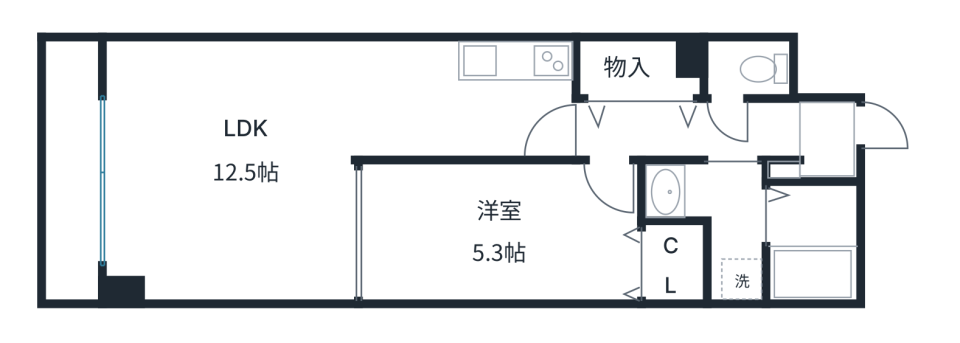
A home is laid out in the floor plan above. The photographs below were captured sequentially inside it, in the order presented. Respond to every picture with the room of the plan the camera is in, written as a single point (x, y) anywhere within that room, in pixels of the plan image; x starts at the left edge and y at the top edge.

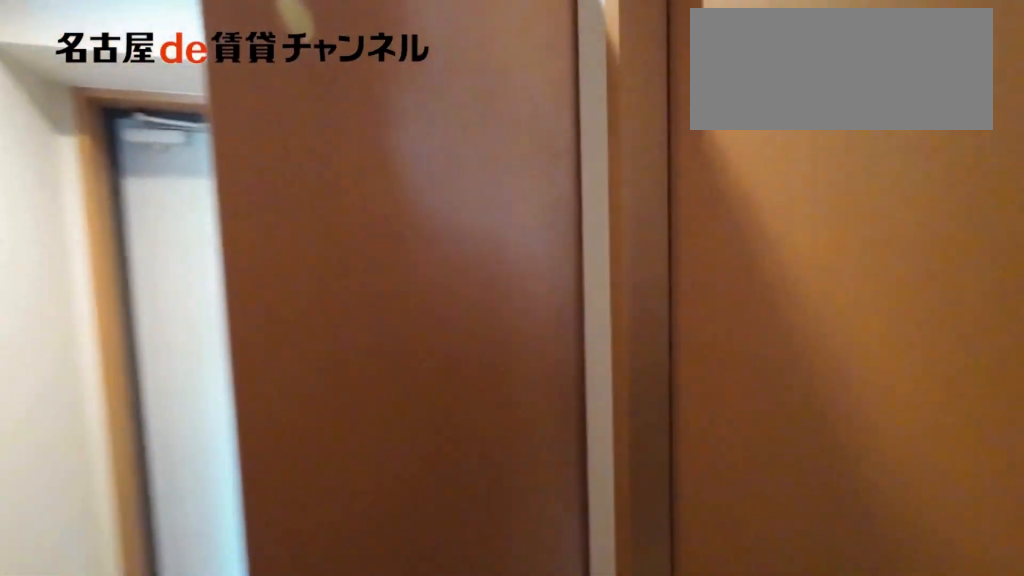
(690, 131)
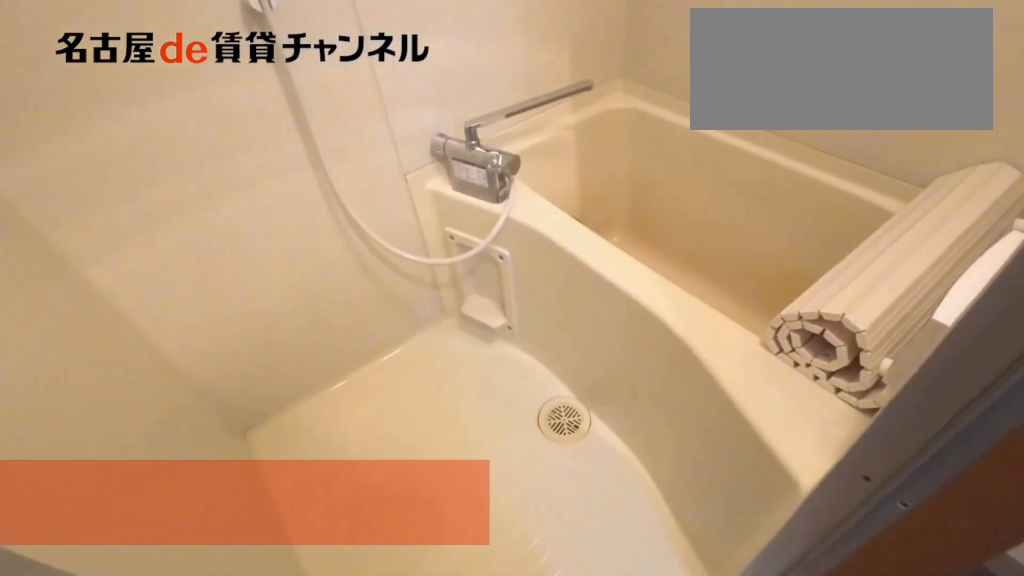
(812, 243)
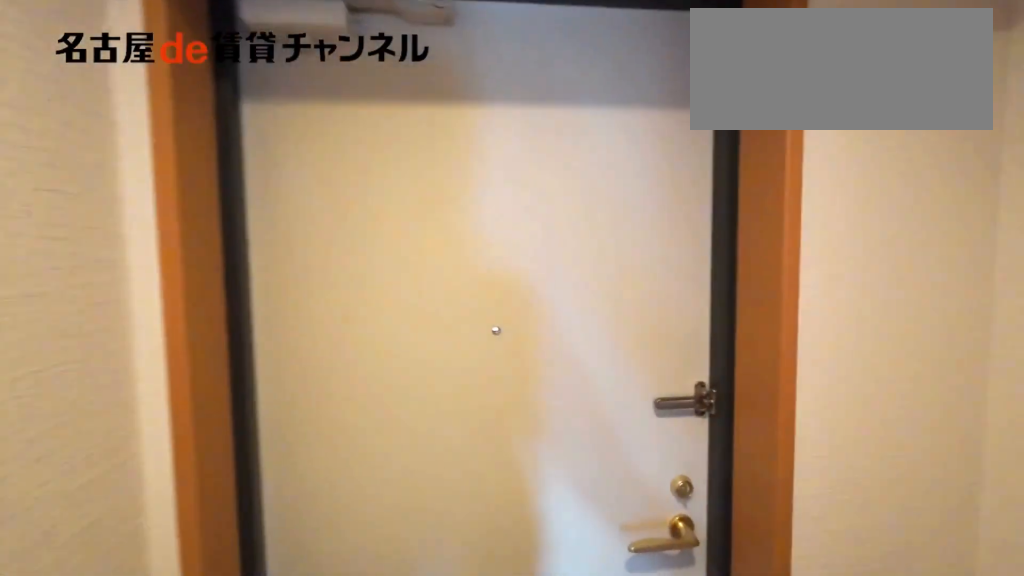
(828, 140)
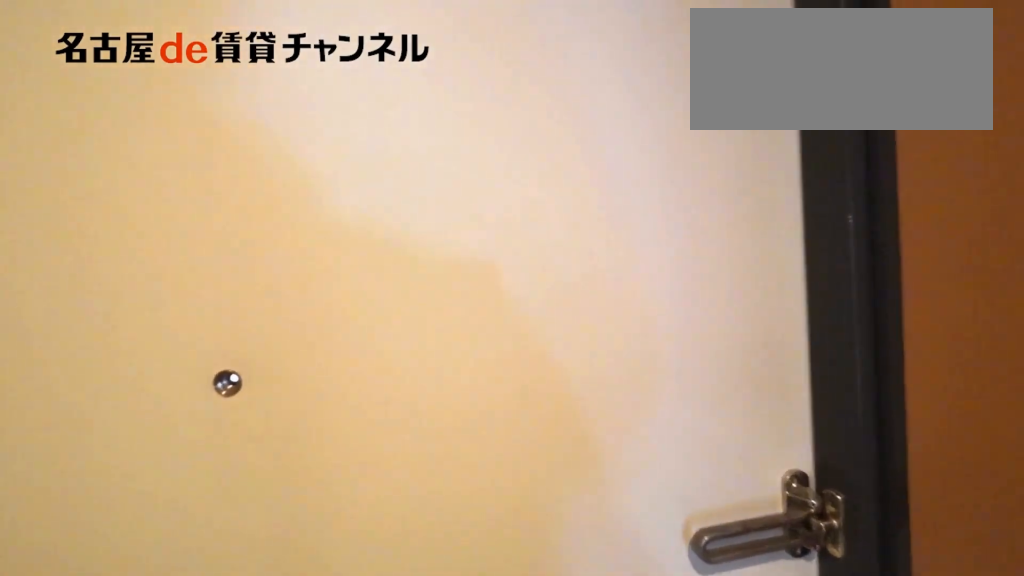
(828, 140)
